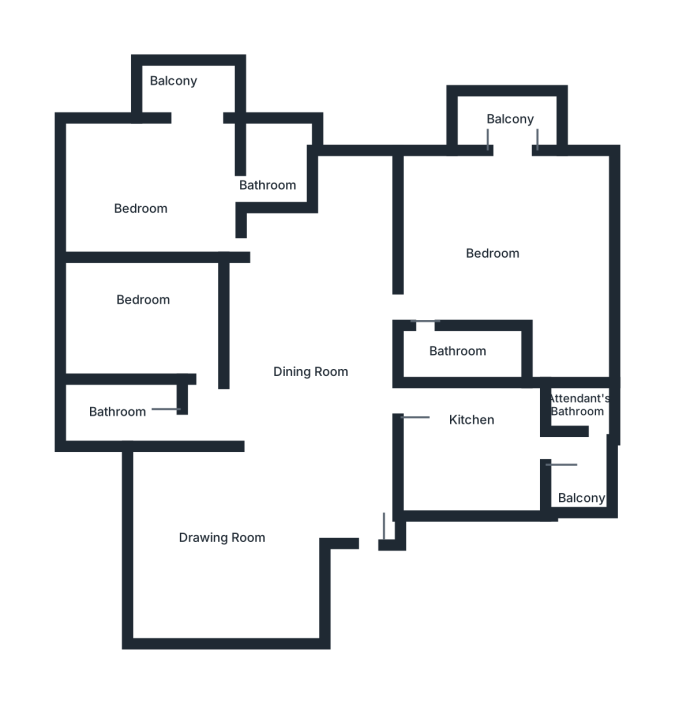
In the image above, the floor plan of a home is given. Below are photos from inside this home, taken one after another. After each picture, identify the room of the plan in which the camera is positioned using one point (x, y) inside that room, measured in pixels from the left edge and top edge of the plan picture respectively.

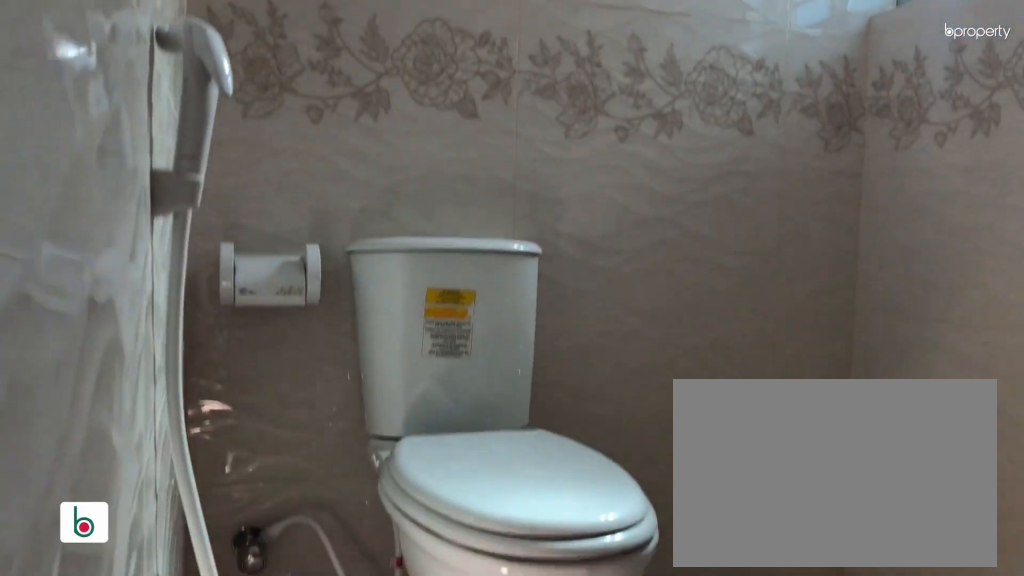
(278, 173)
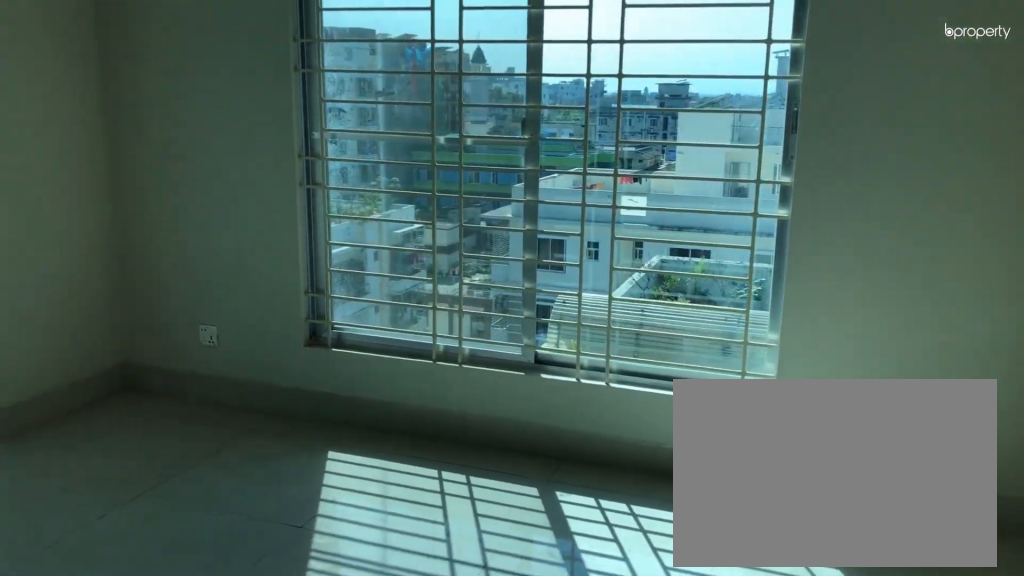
(507, 248)
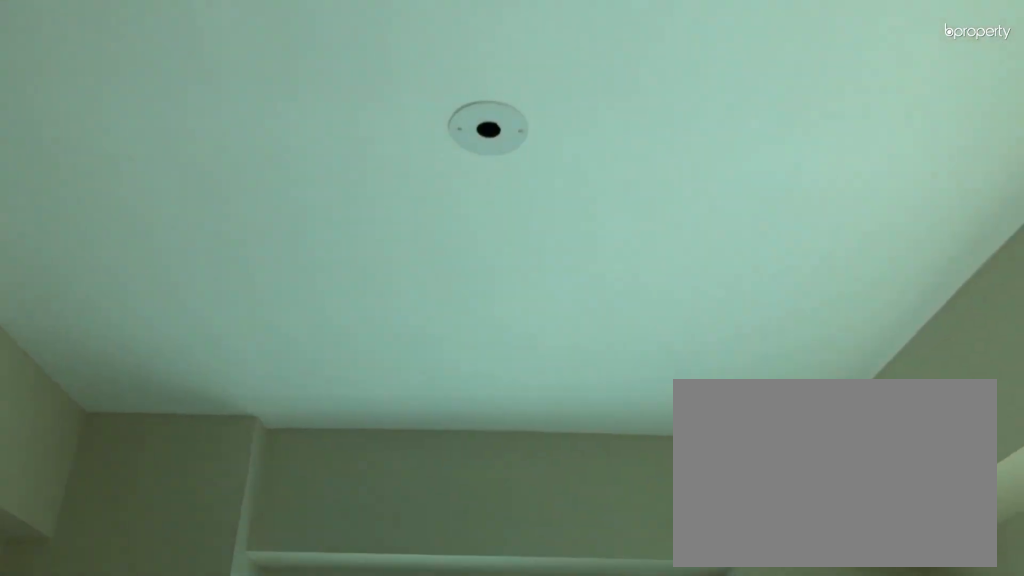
(507, 248)
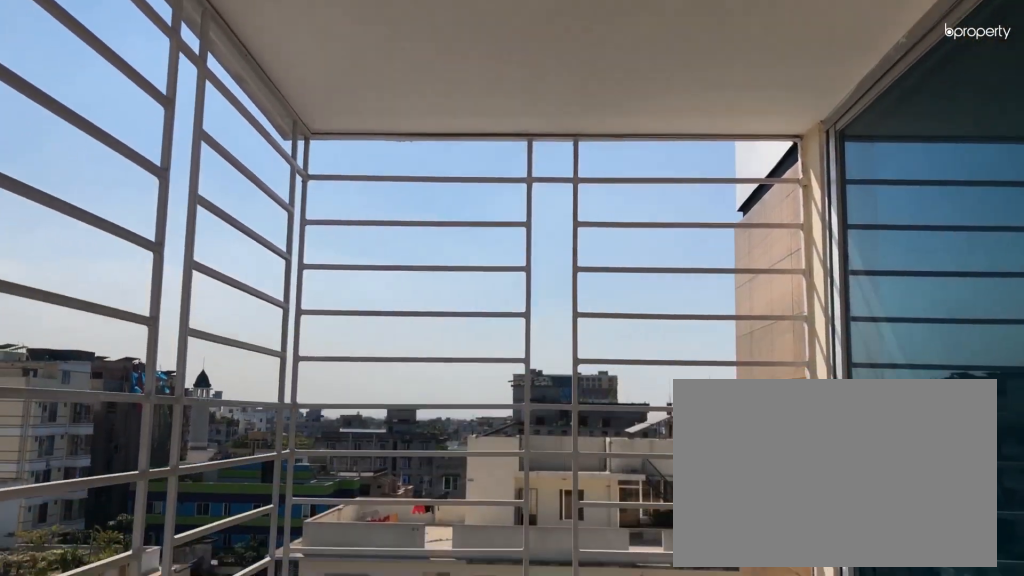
(511, 125)
